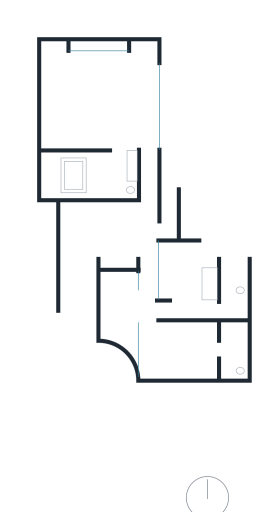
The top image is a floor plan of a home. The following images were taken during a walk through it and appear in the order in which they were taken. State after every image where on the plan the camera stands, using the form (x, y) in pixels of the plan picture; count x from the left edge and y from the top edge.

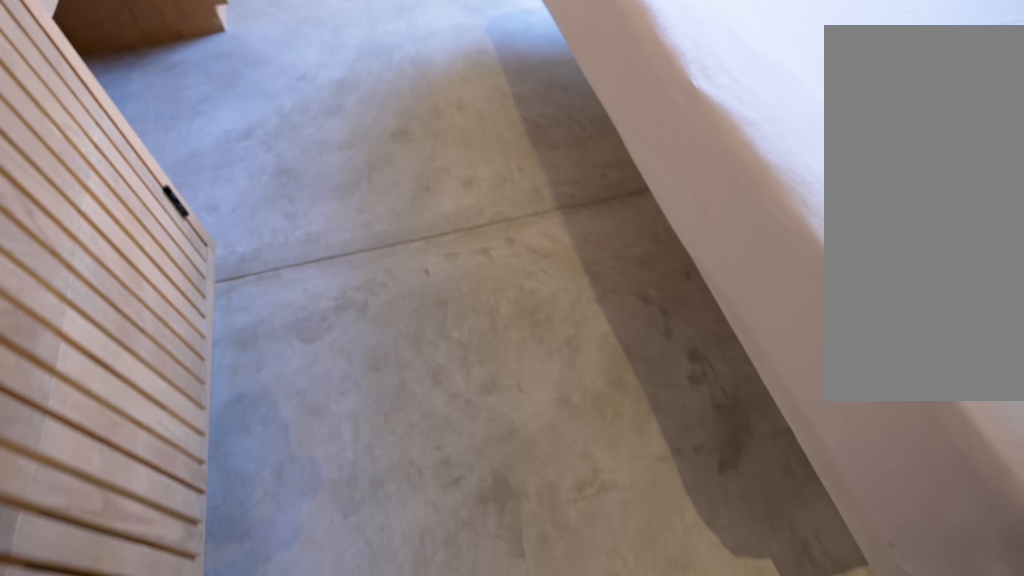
(154, 321)
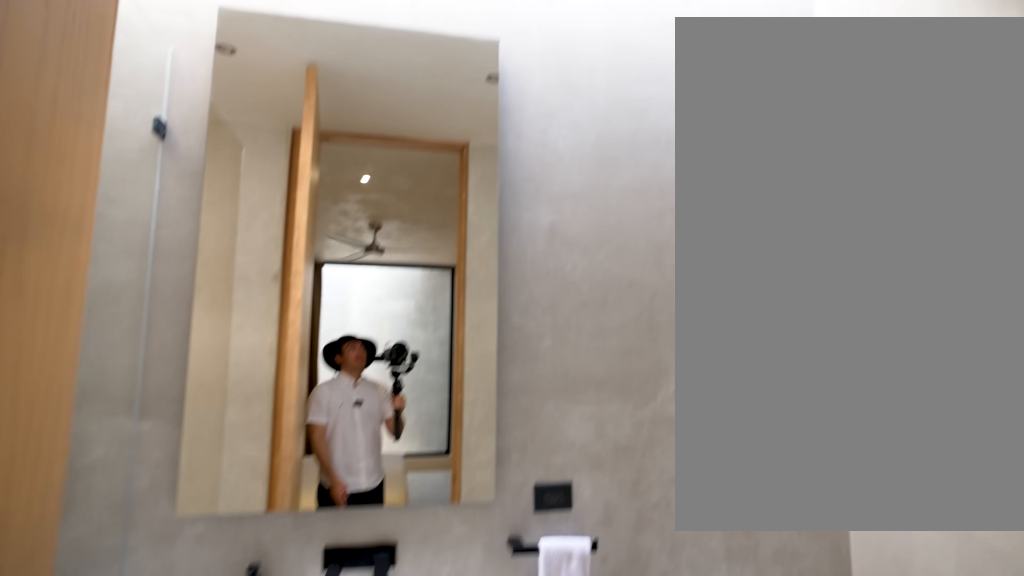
(222, 350)
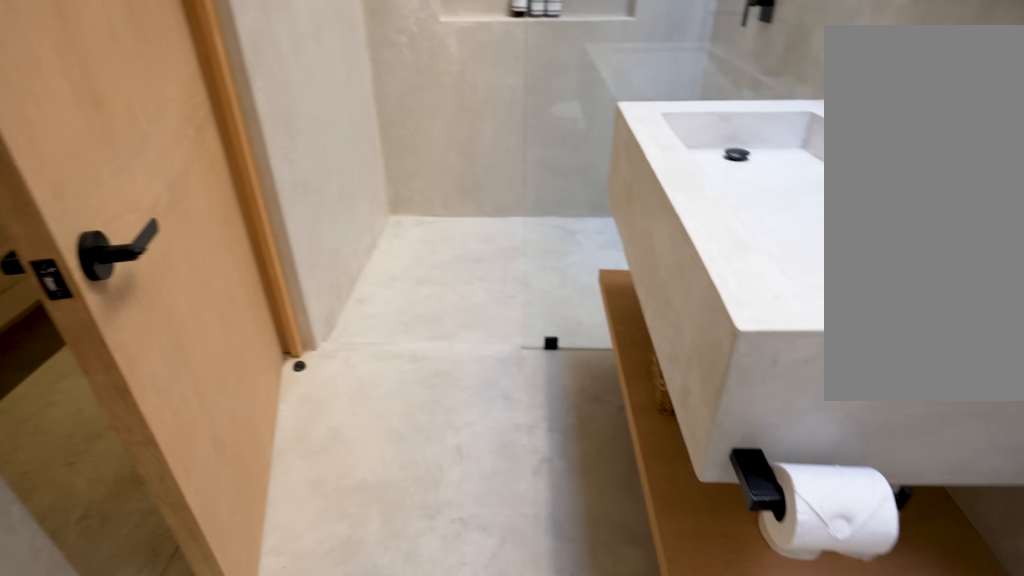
(234, 364)
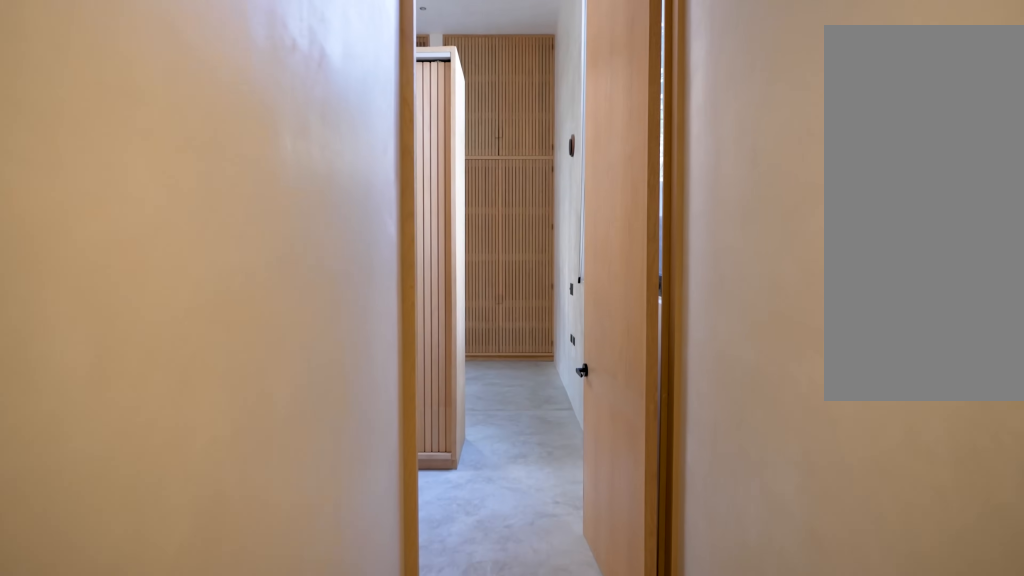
(147, 198)
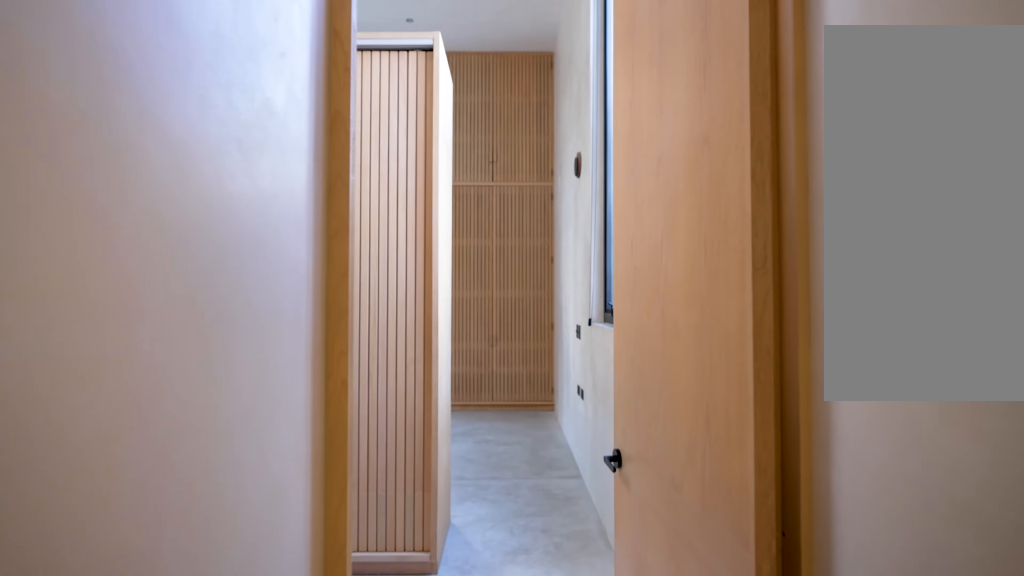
(146, 177)
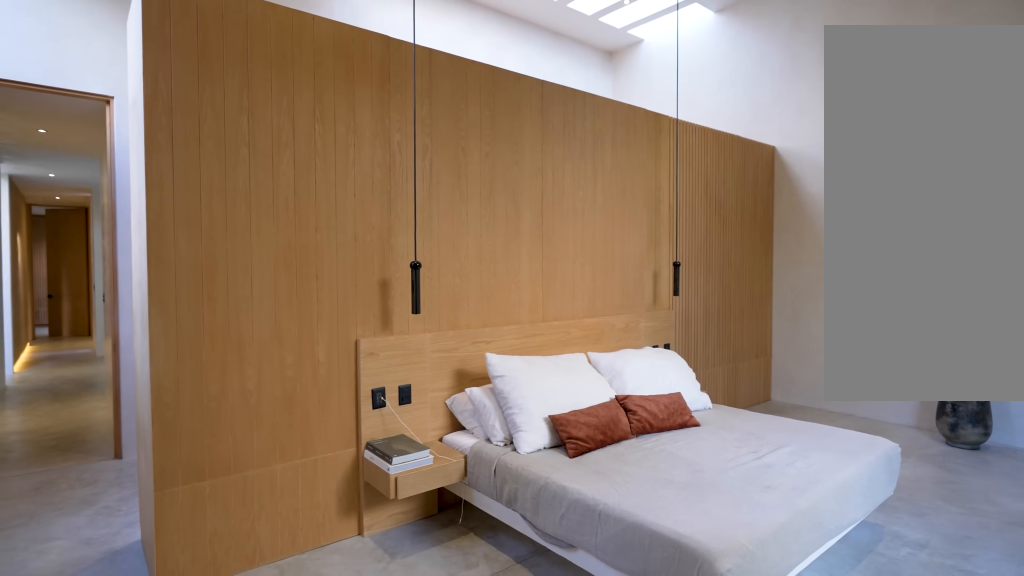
(134, 59)
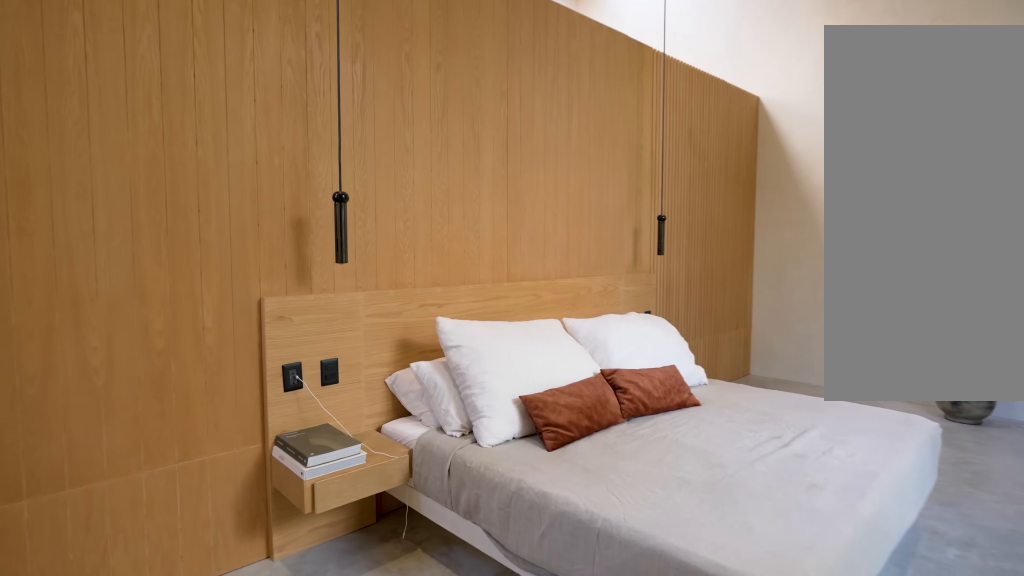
(146, 64)
